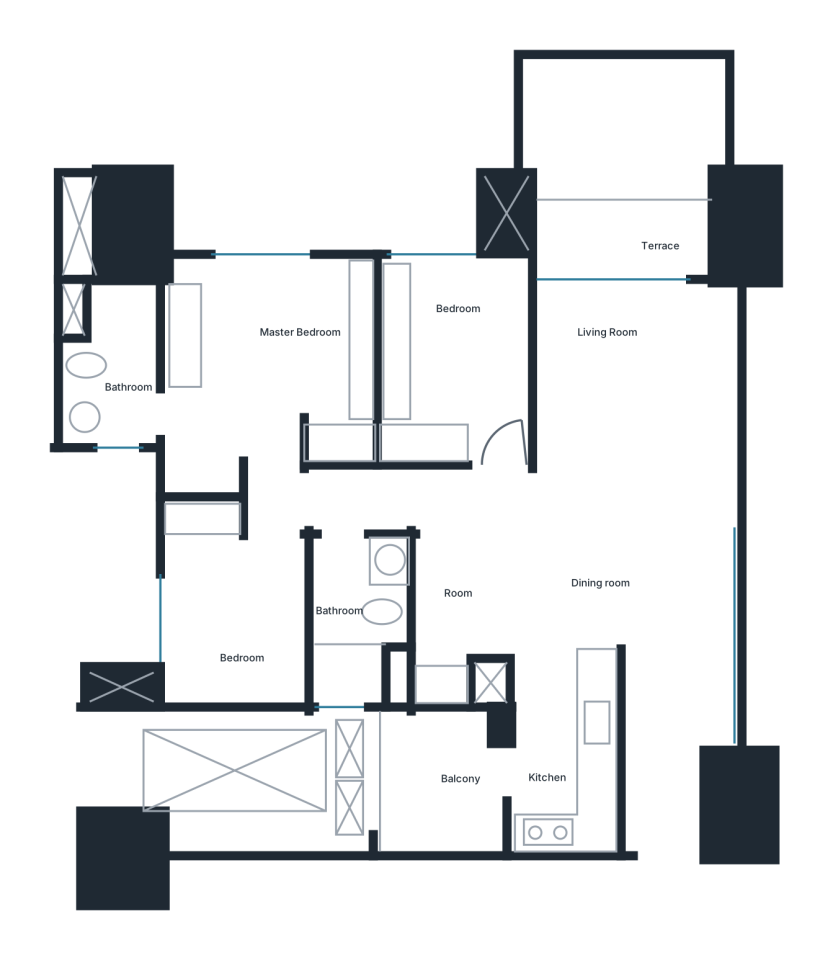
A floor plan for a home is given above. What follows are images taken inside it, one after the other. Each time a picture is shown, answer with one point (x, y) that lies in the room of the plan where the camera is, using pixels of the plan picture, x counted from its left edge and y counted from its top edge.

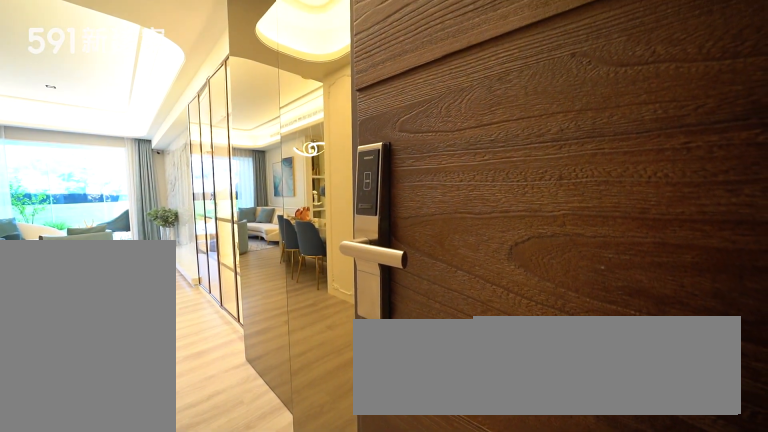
(672, 806)
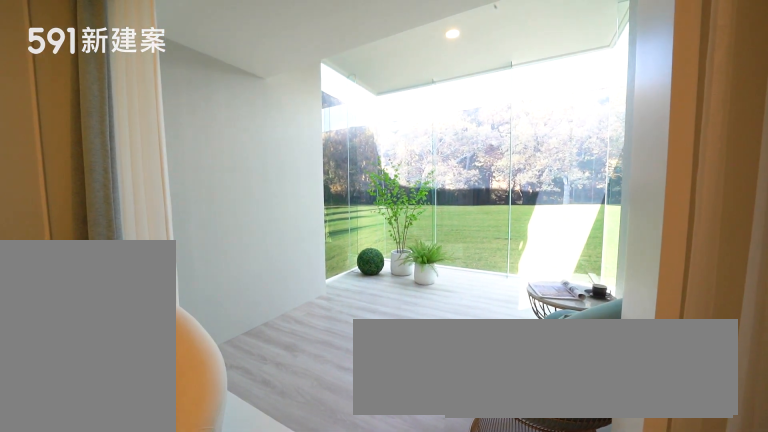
(632, 167)
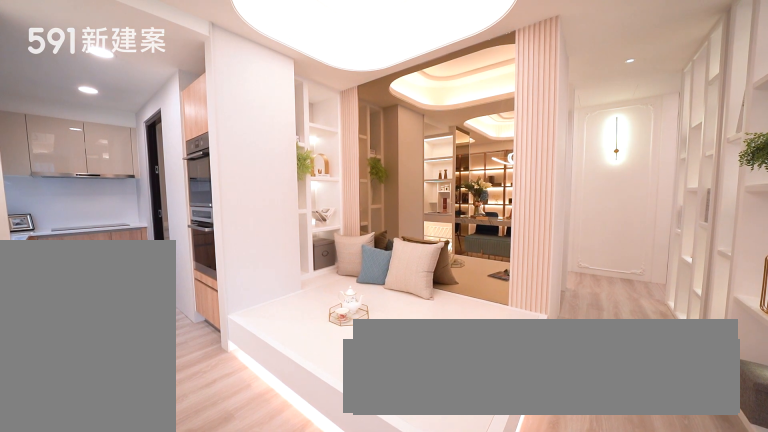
(456, 615)
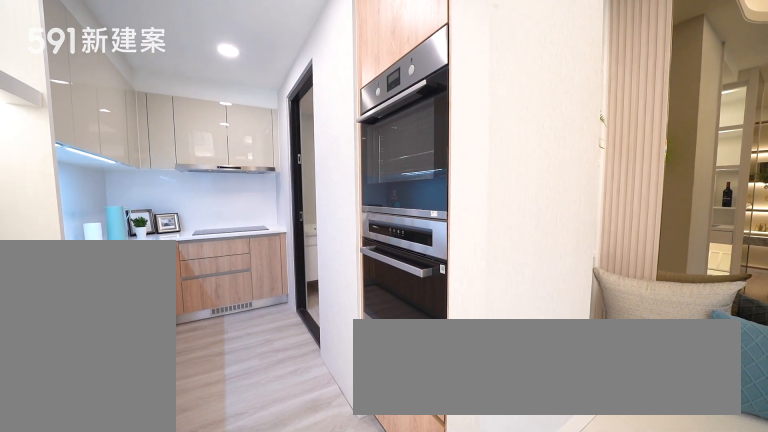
(567, 750)
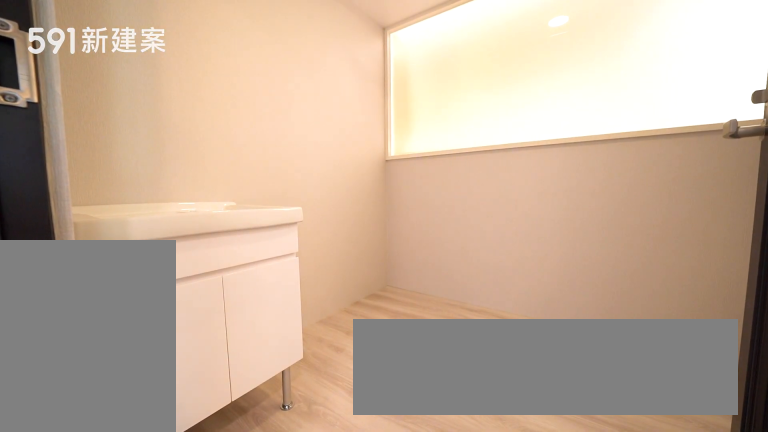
(442, 781)
